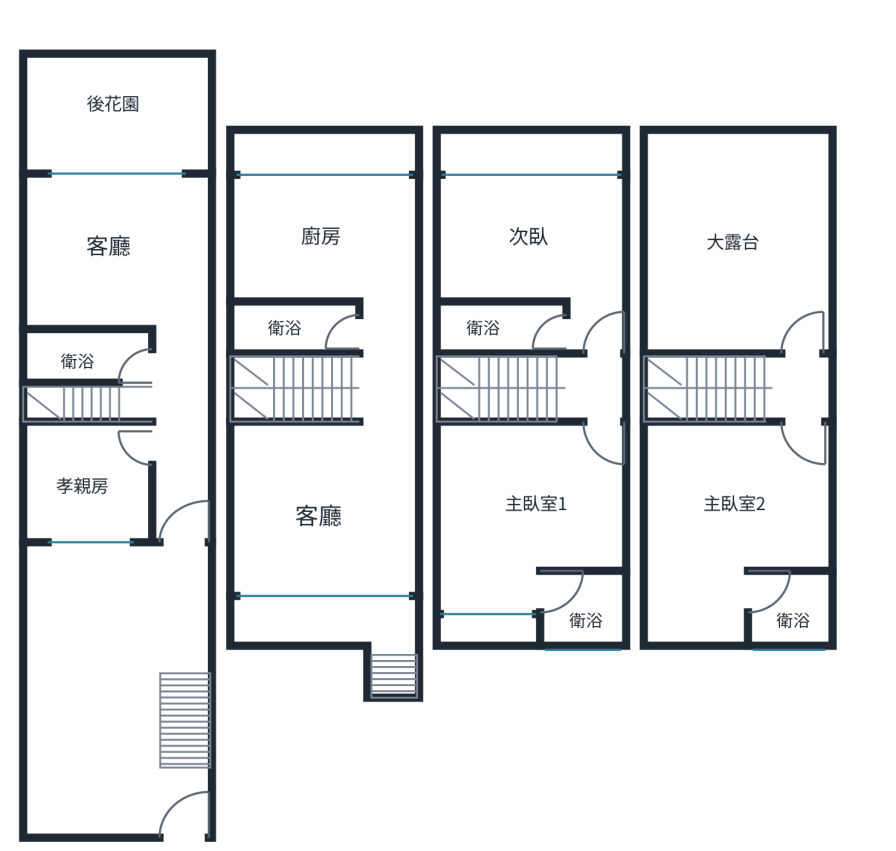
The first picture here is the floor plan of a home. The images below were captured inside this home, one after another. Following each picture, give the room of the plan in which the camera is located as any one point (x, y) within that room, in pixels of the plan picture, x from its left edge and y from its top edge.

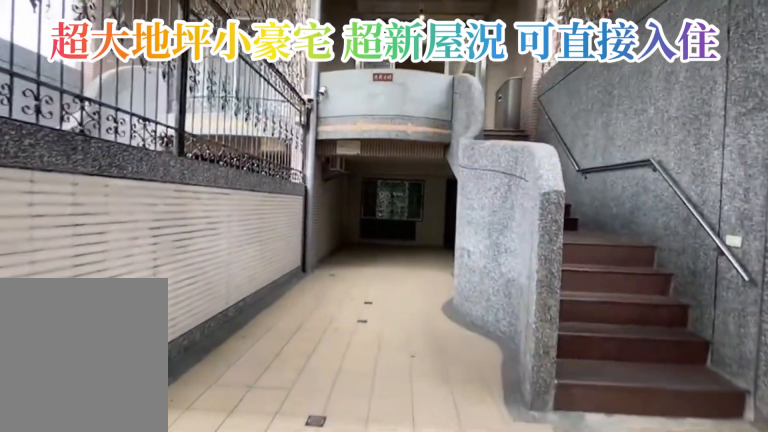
(94, 761)
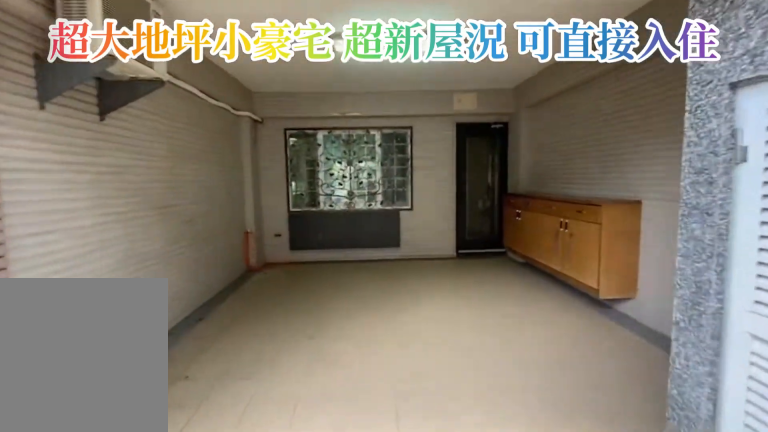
(94, 759)
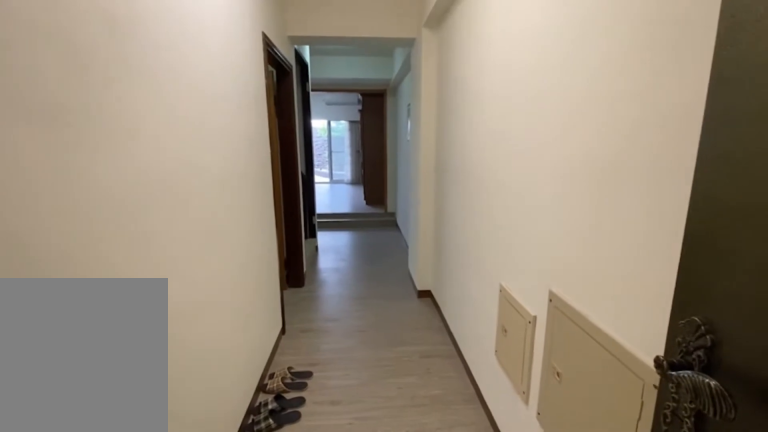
(180, 417)
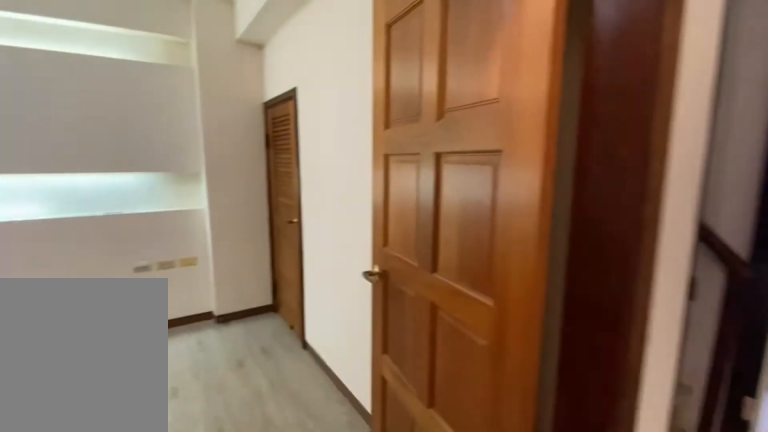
(96, 487)
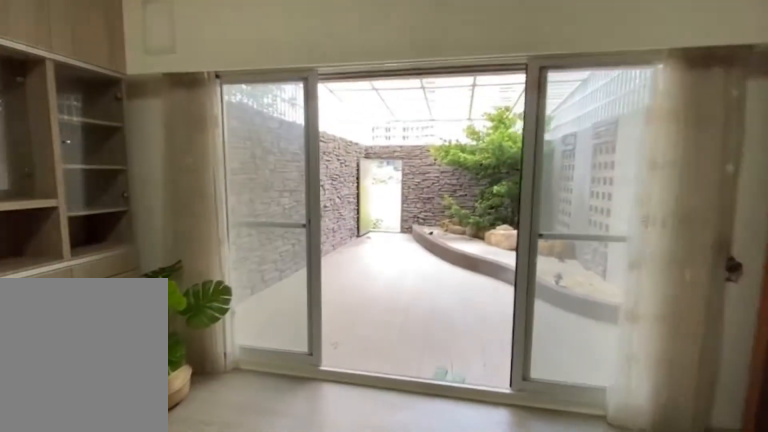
(110, 251)
